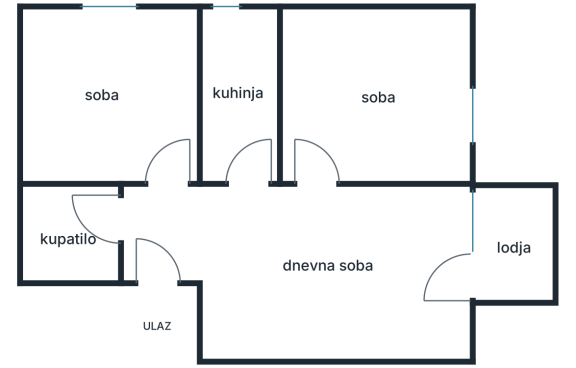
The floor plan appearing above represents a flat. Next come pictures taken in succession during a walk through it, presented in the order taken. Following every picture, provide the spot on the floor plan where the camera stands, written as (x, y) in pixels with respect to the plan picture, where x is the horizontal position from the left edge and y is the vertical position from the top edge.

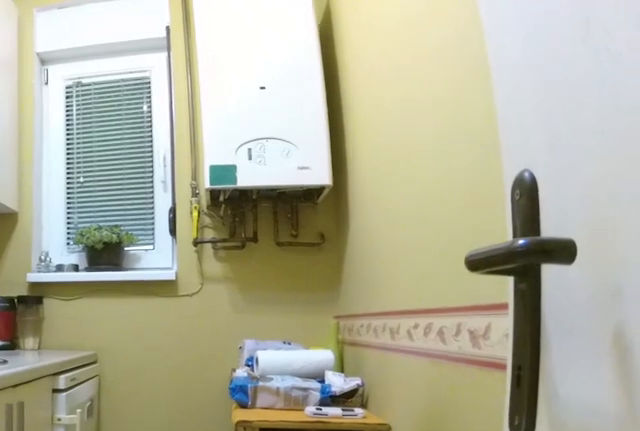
(251, 202)
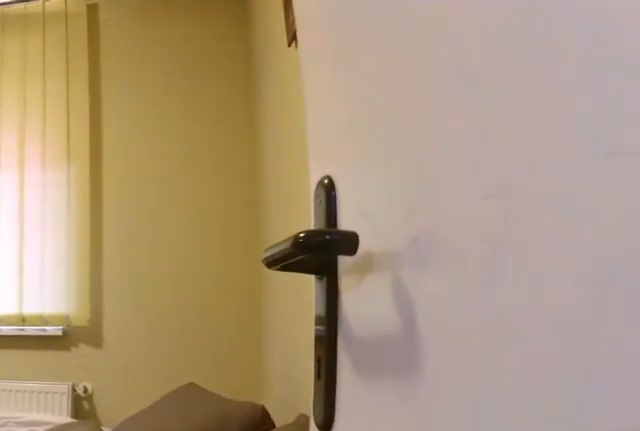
(166, 185)
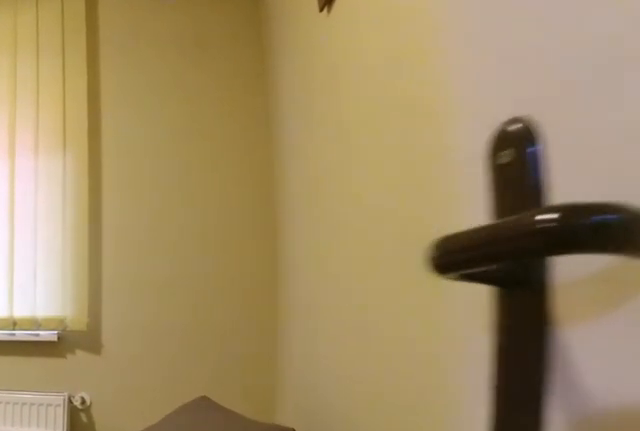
(165, 175)
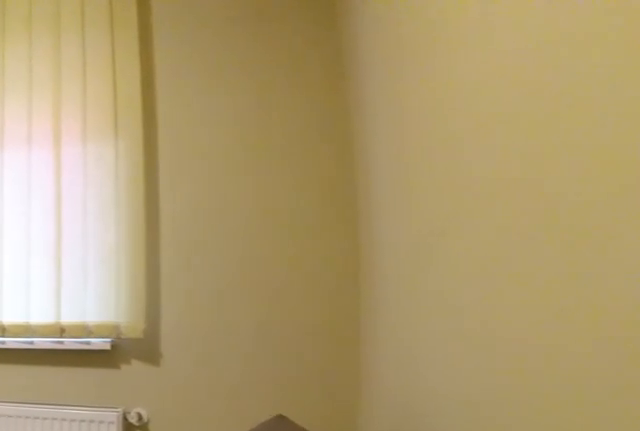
(166, 164)
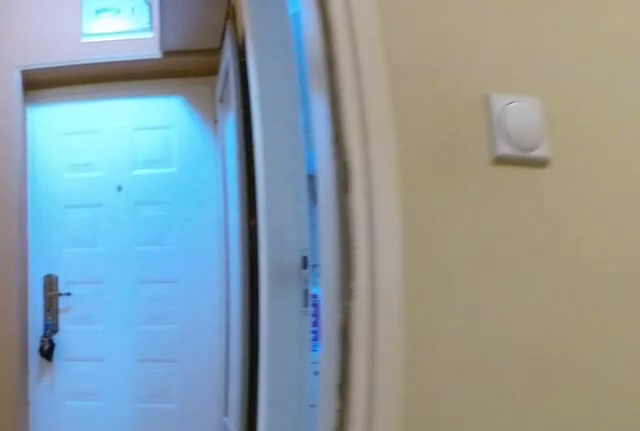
(166, 115)
